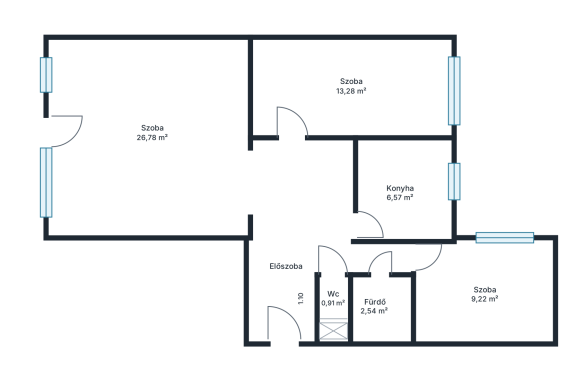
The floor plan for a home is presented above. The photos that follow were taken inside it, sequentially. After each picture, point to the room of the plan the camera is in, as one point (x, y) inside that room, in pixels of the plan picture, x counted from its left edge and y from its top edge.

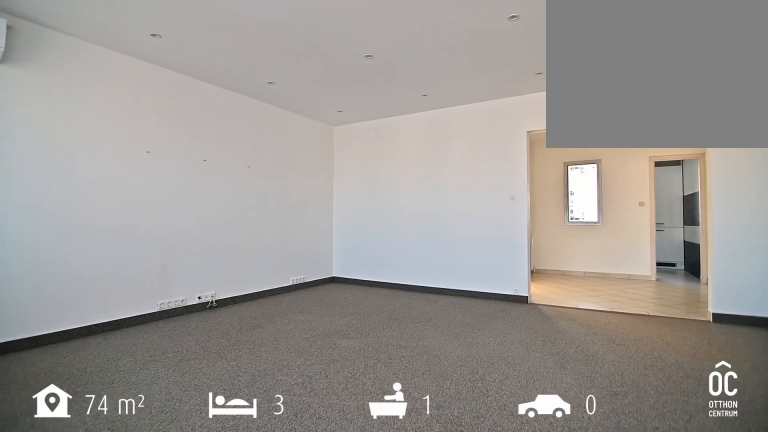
(151, 140)
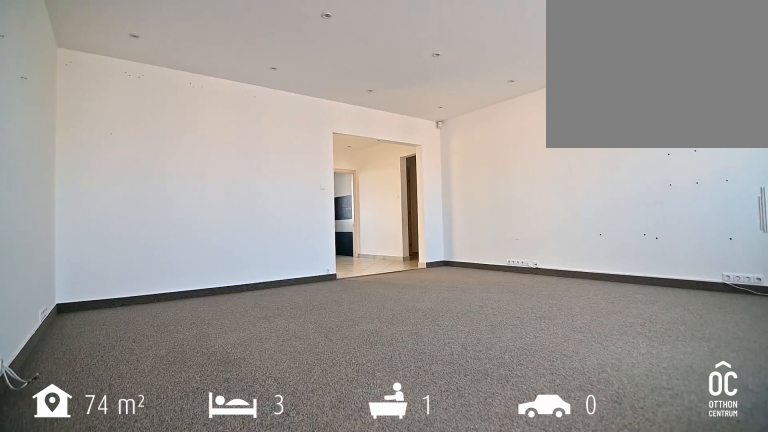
(151, 140)
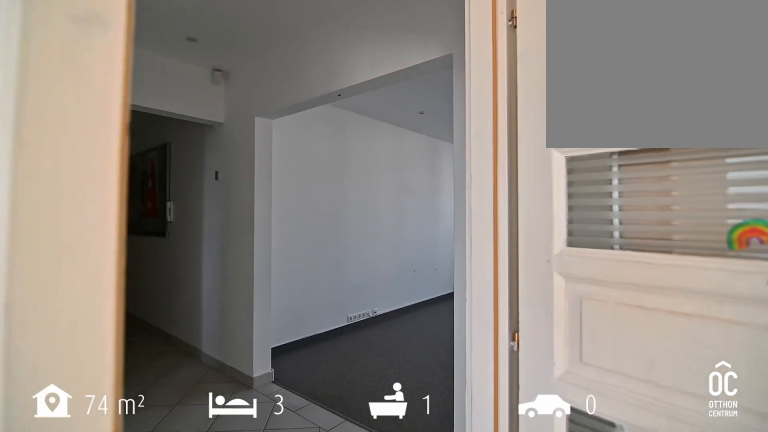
(249, 185)
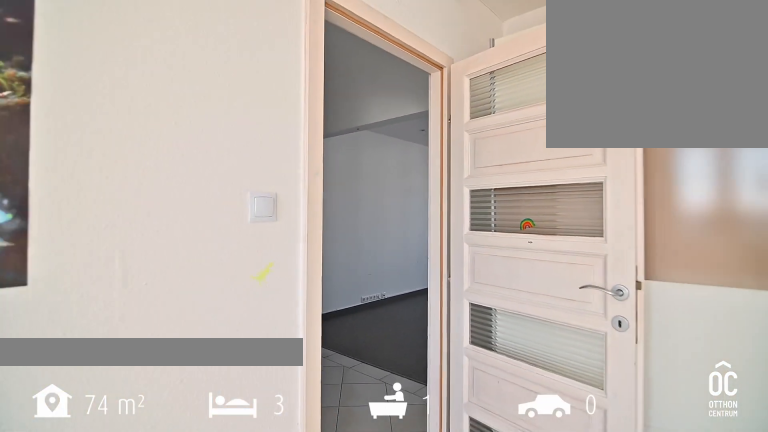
(350, 88)
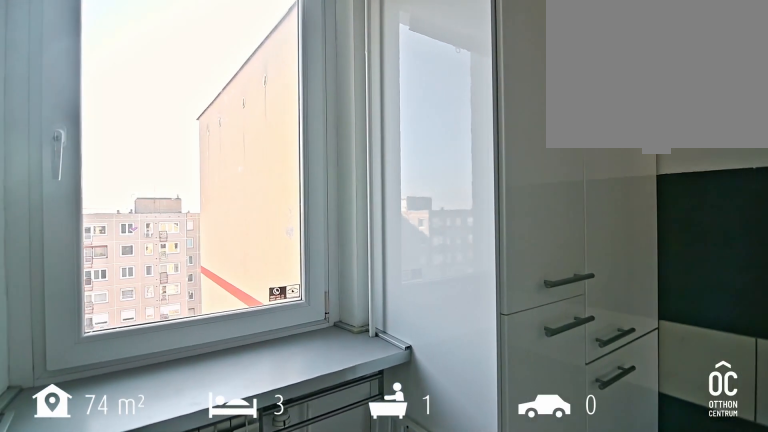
(400, 189)
